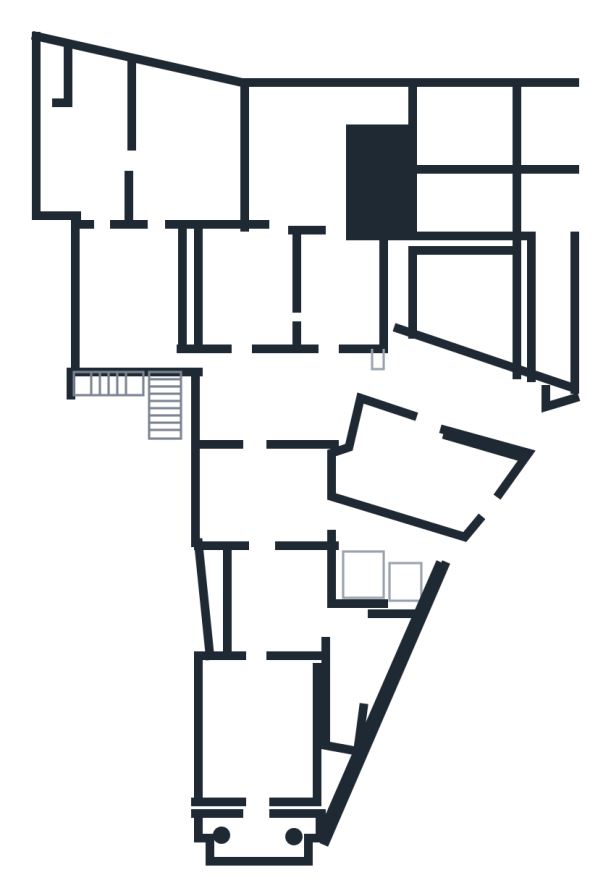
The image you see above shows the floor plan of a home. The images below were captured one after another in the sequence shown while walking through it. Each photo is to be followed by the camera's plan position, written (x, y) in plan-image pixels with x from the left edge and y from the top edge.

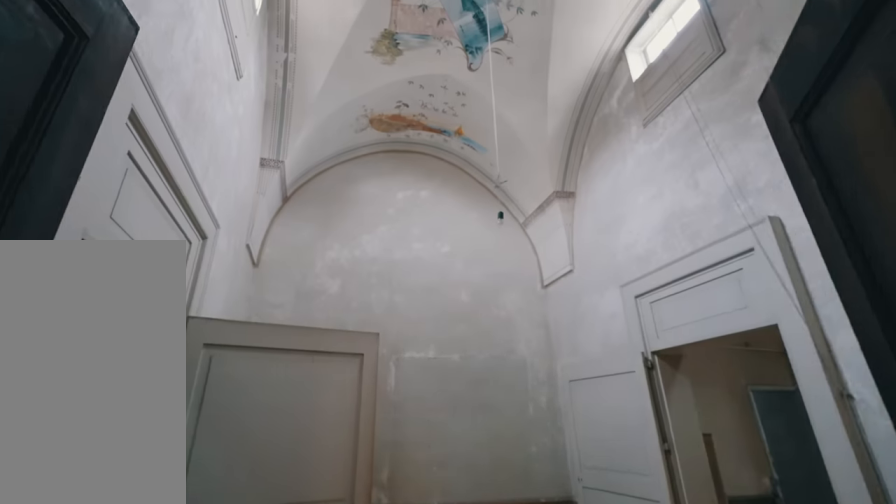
(313, 526)
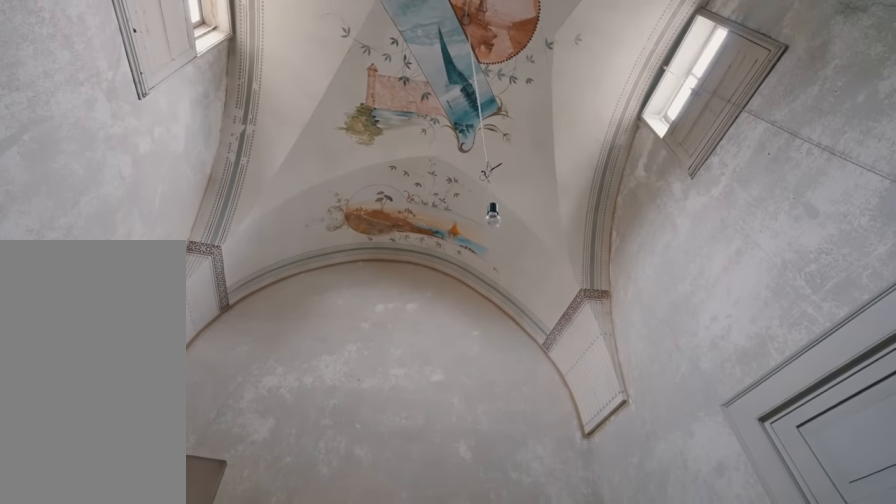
(257, 498)
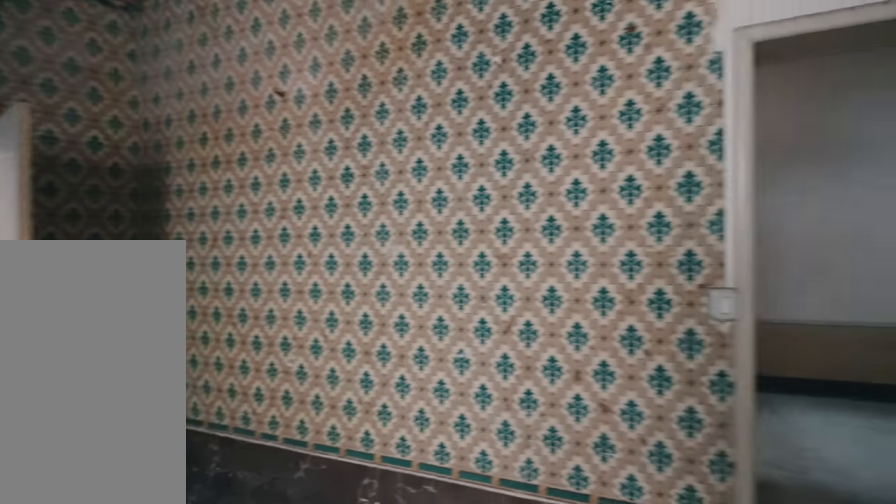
(349, 671)
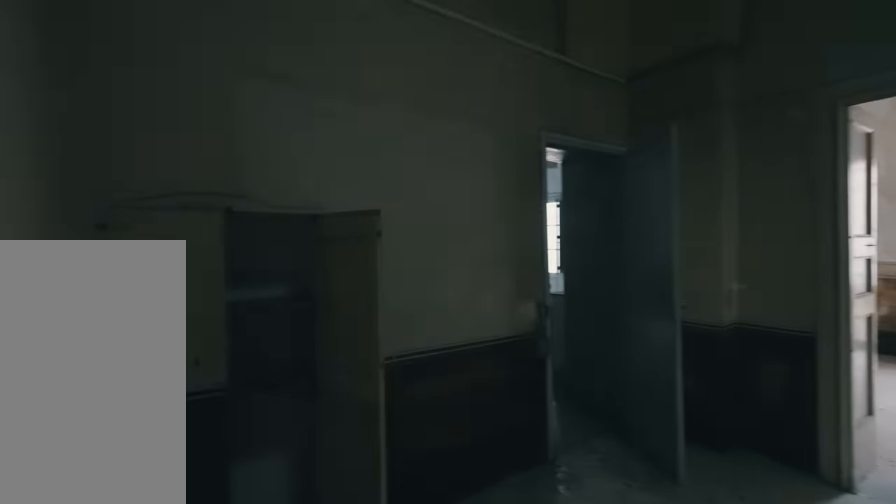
(278, 405)
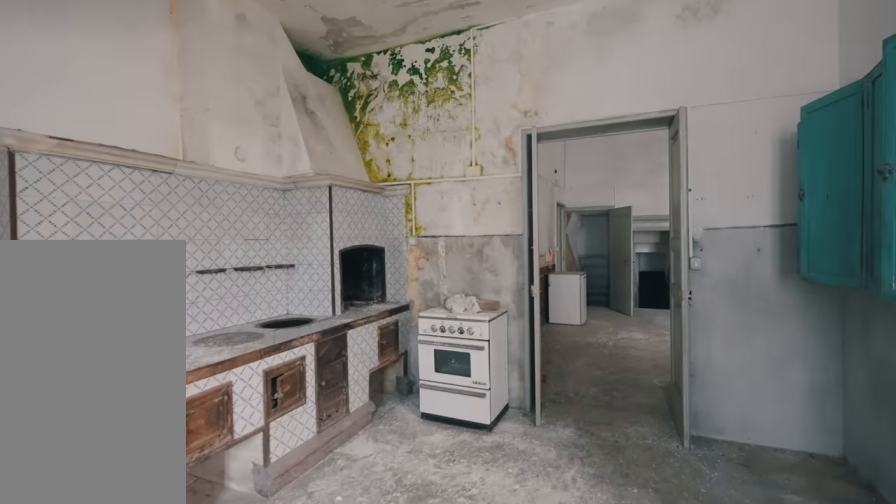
(167, 160)
